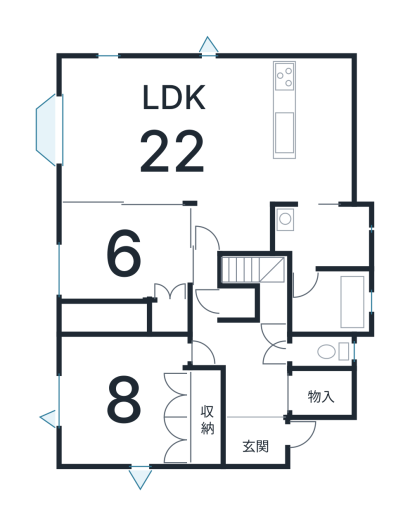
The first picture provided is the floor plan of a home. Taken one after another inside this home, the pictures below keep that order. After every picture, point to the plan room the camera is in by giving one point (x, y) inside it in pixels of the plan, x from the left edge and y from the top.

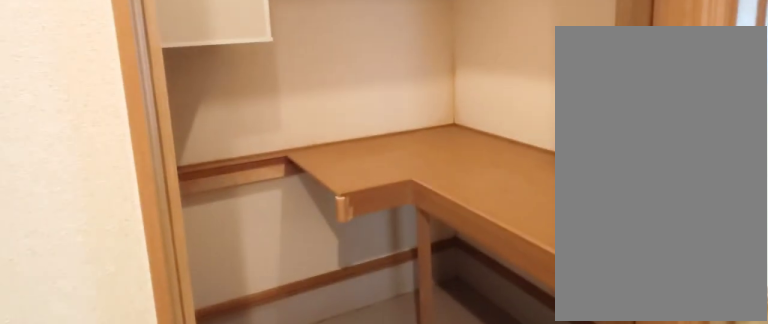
(314, 407)
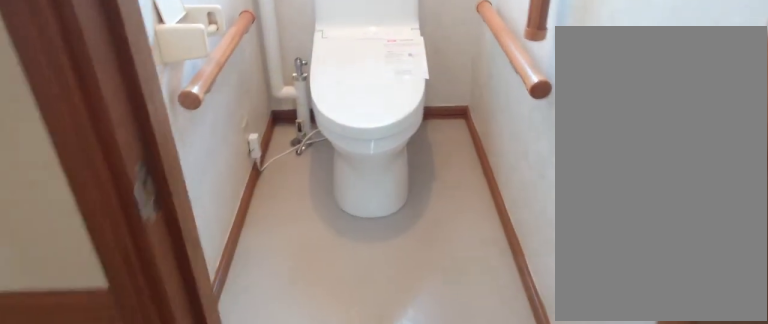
(317, 352)
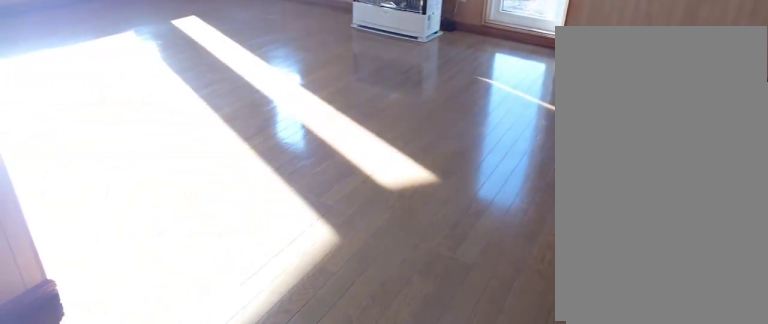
(205, 134)
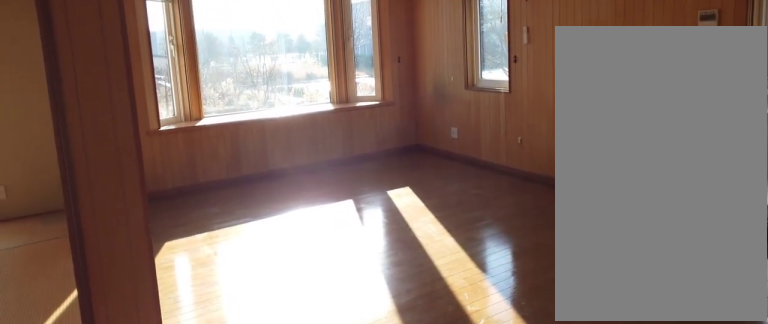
(205, 134)
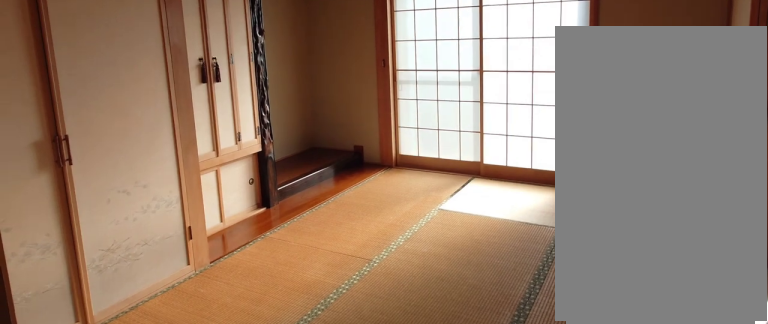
(125, 260)
